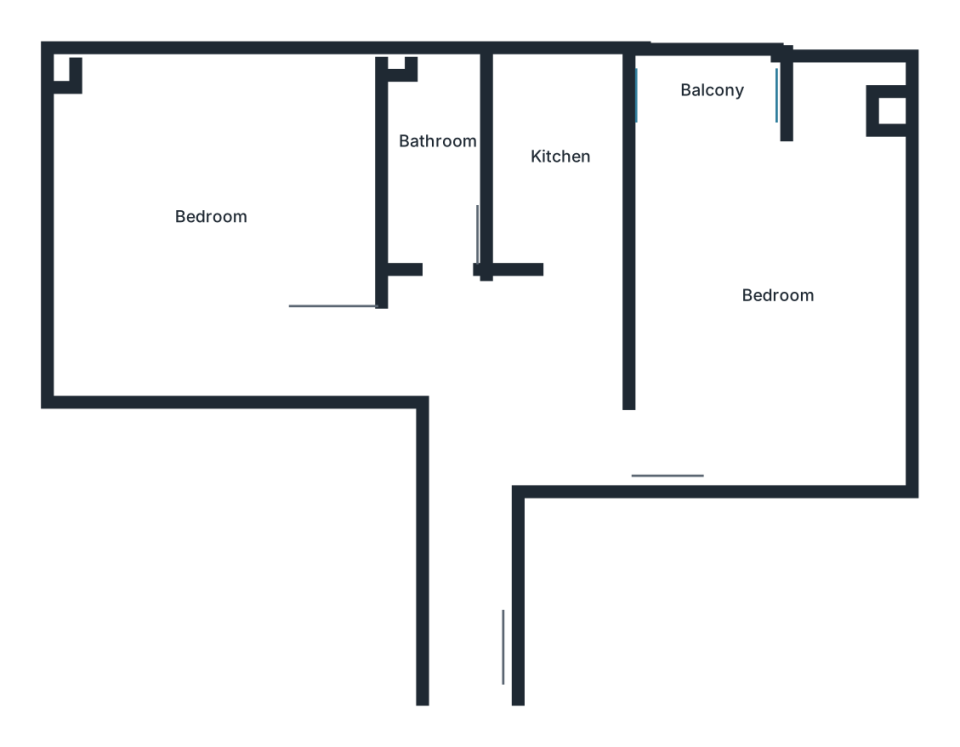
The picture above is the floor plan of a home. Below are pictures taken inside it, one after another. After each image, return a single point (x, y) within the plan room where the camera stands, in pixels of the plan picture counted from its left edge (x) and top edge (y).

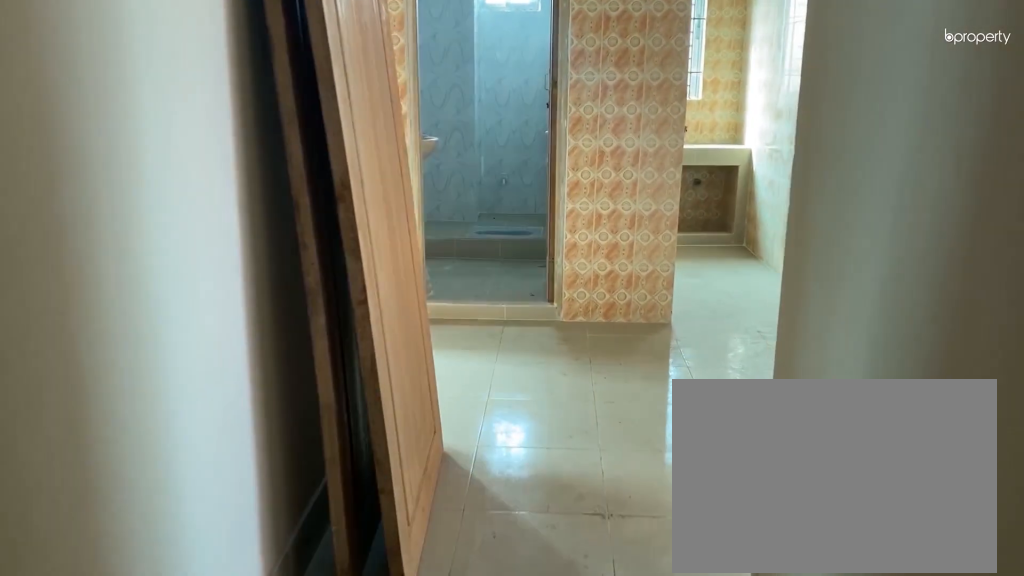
(474, 620)
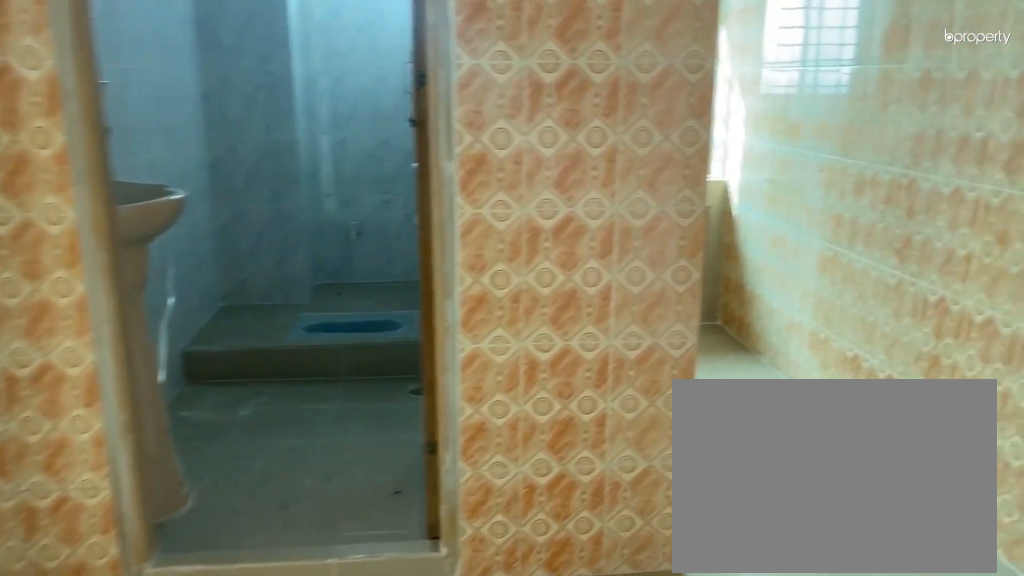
(505, 382)
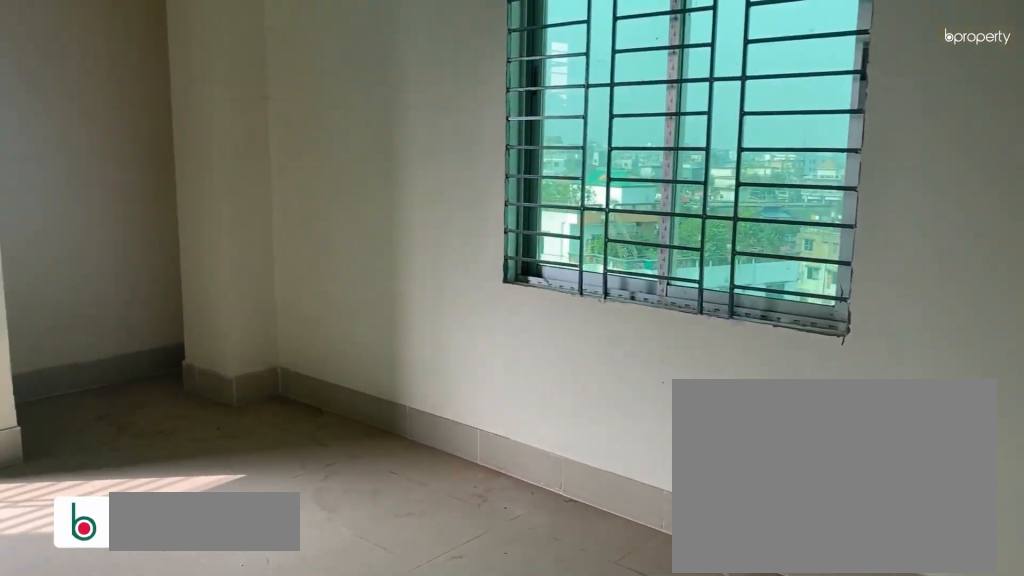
(773, 283)
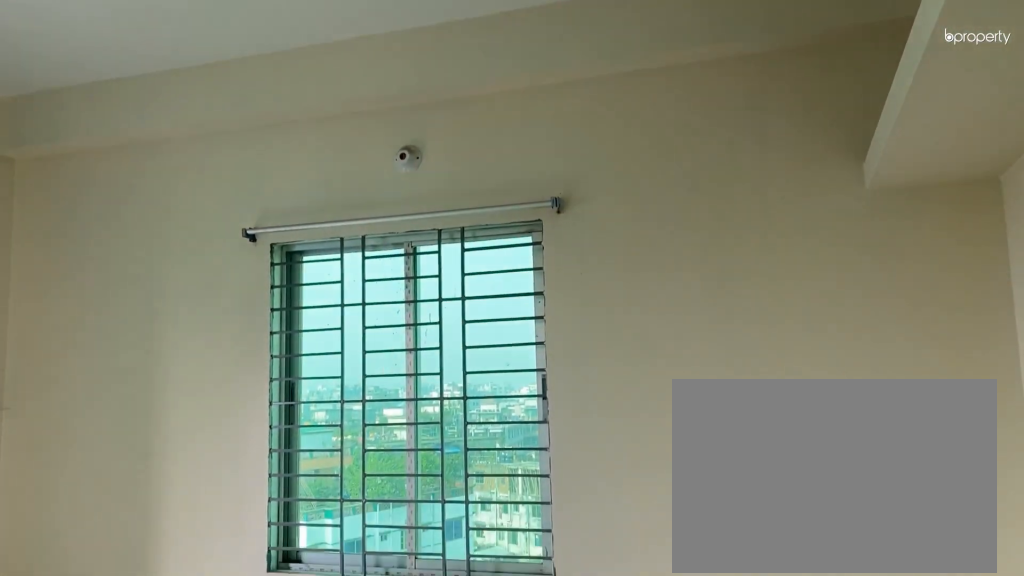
(773, 283)
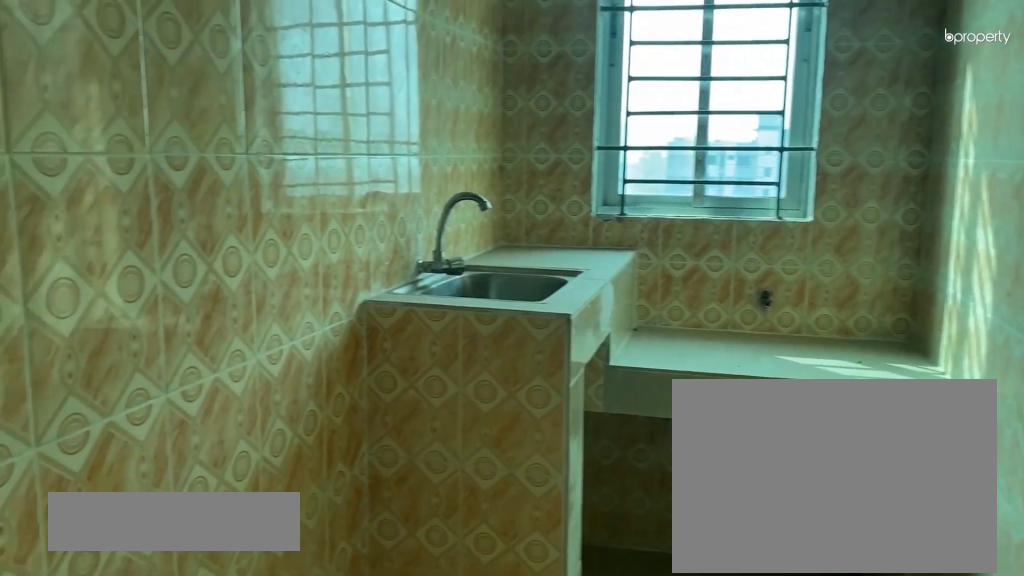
(541, 176)
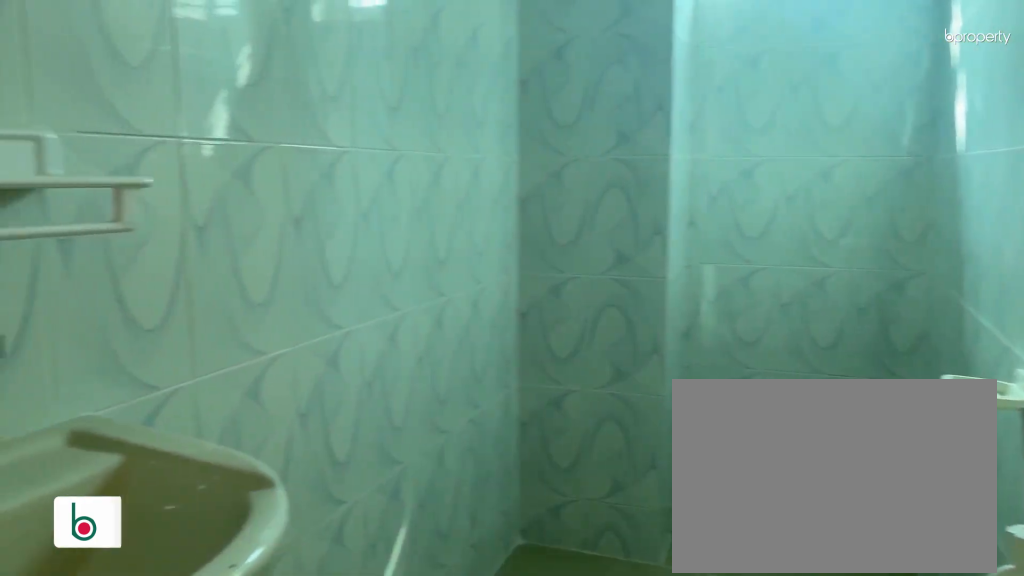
(429, 160)
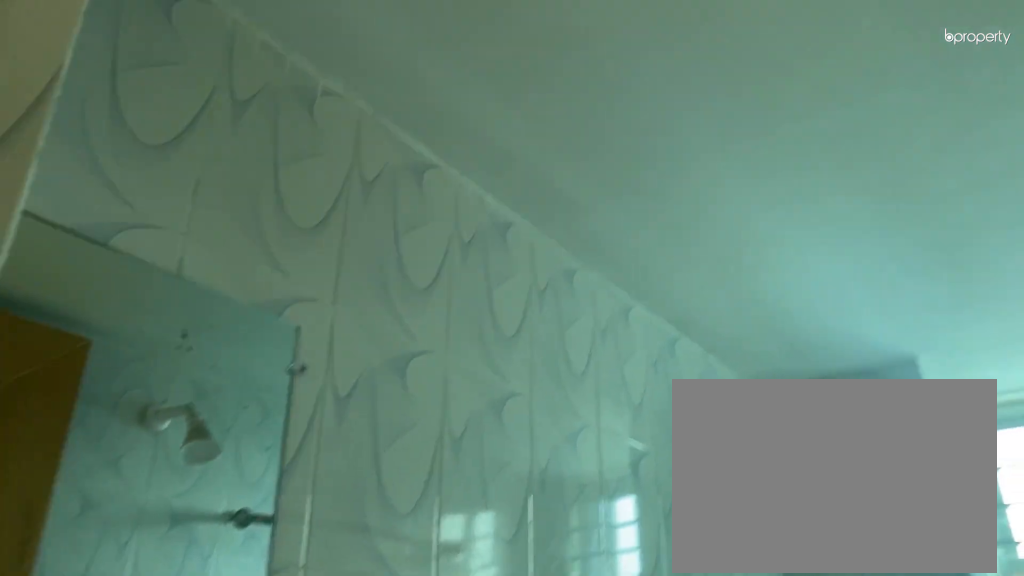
(429, 160)
